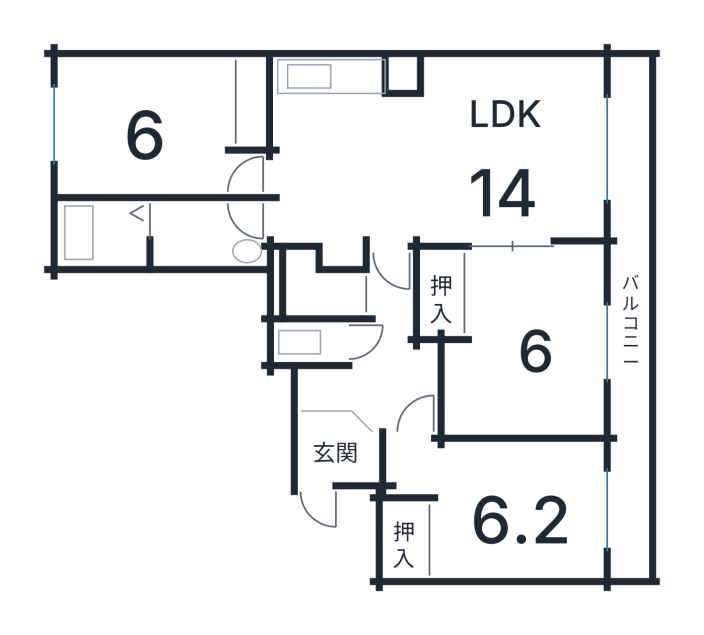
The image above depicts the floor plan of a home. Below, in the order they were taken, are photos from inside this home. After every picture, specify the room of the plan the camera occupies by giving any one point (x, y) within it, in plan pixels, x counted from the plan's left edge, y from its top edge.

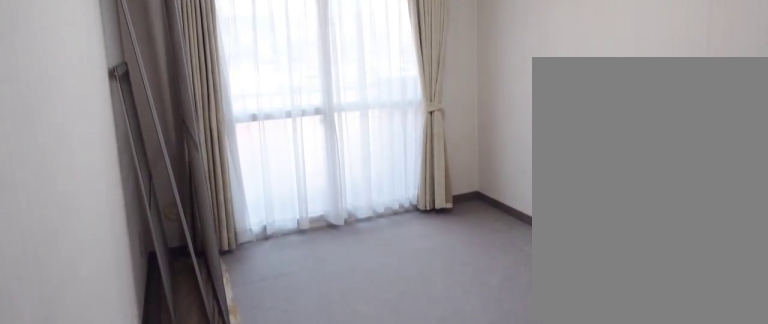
(501, 511)
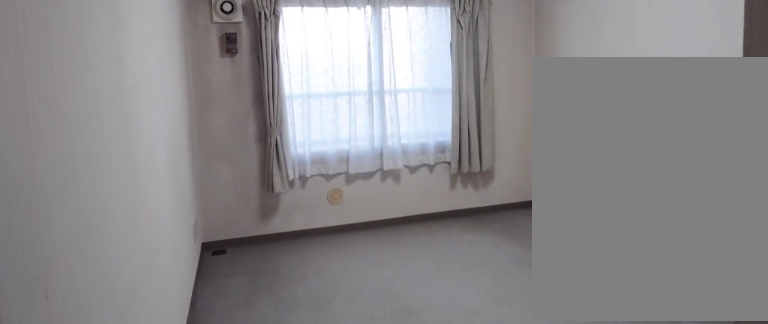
(139, 120)
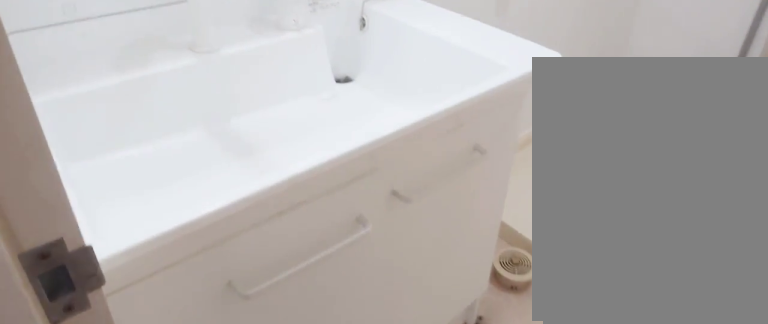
(220, 218)
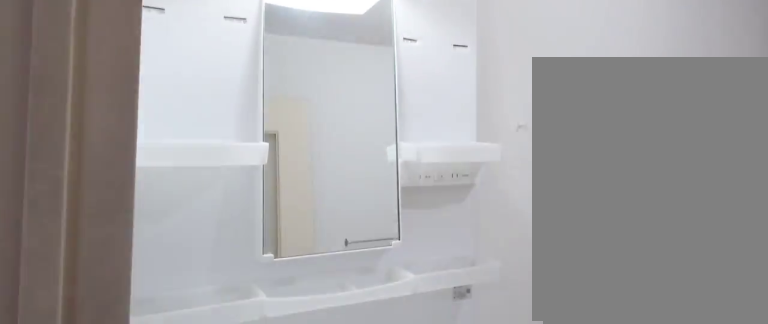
(220, 218)
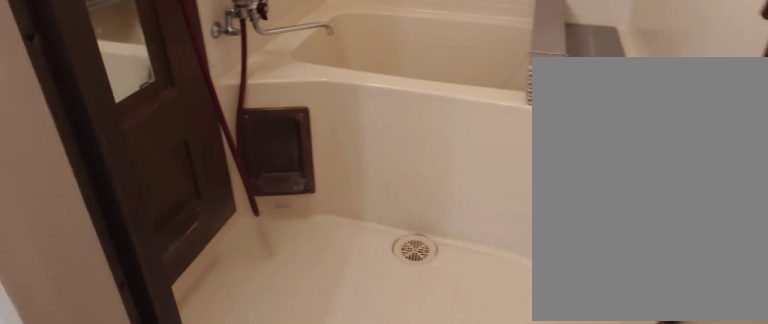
(104, 242)
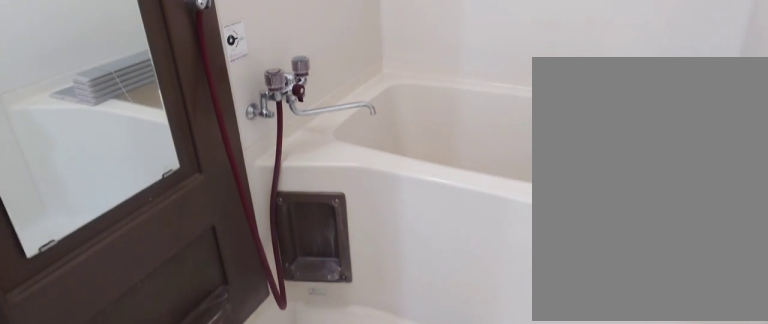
(104, 242)
